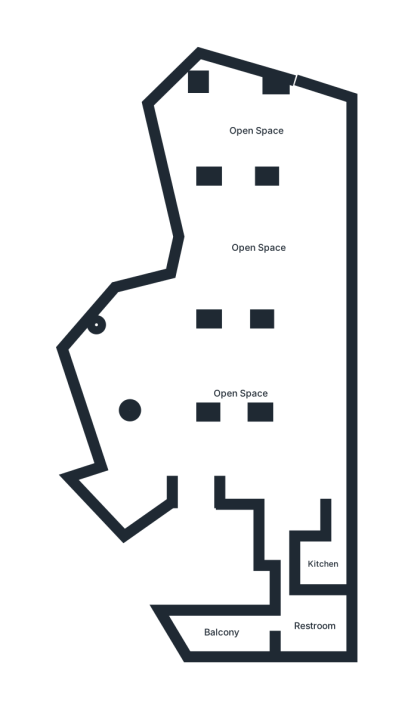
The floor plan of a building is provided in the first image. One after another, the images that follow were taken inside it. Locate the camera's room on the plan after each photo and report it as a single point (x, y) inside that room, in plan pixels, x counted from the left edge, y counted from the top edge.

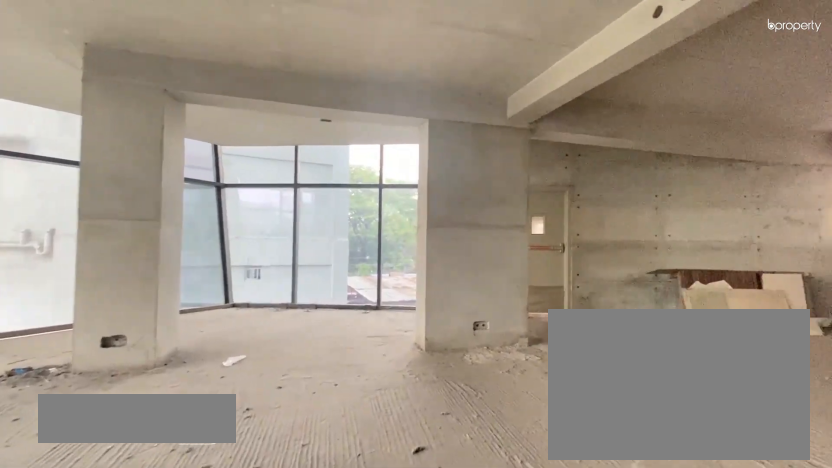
(268, 136)
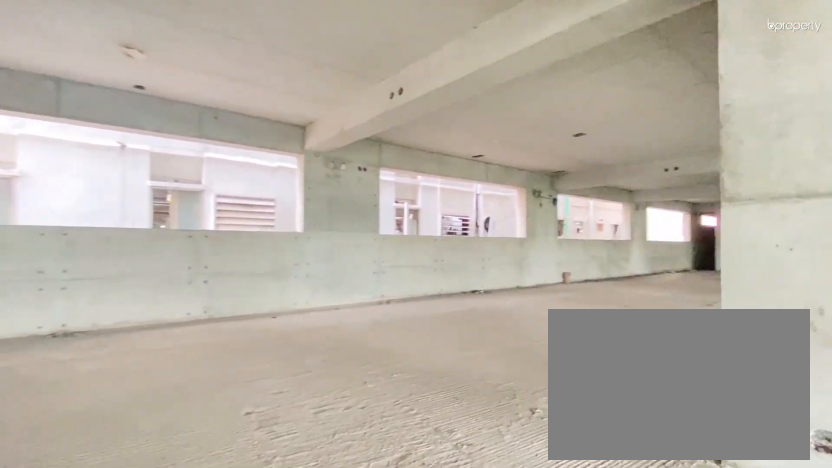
(268, 136)
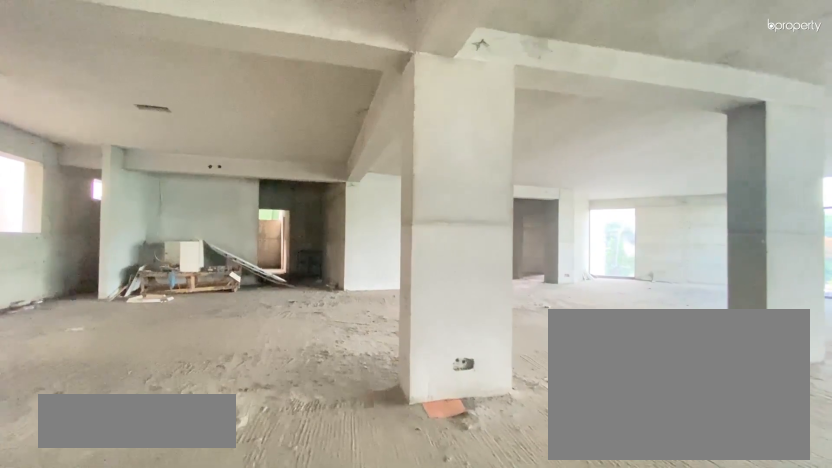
(326, 430)
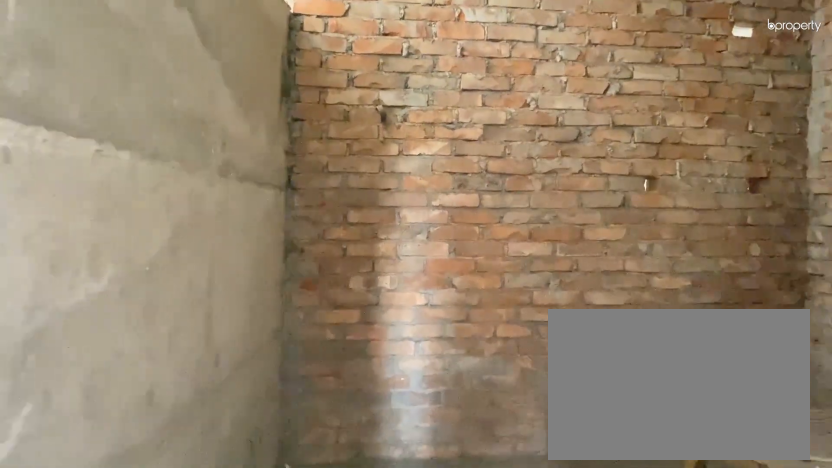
(321, 567)
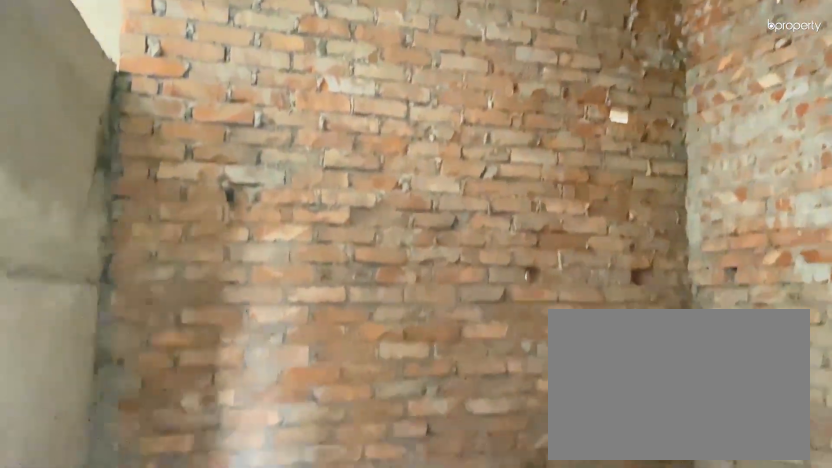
(324, 564)
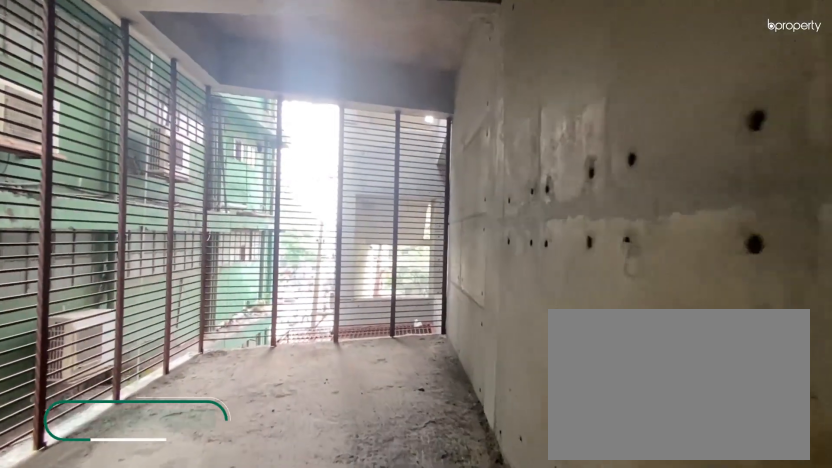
(221, 636)
